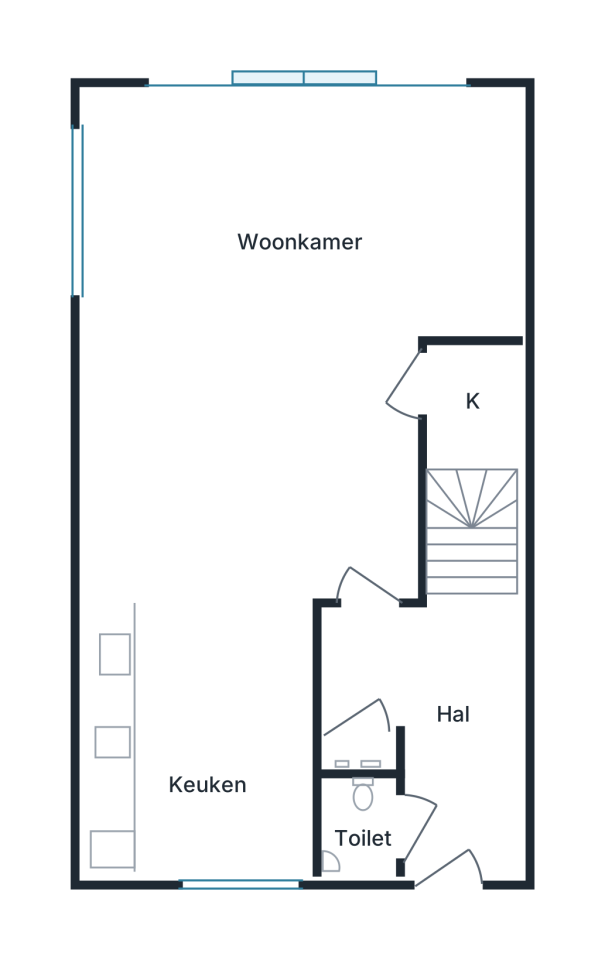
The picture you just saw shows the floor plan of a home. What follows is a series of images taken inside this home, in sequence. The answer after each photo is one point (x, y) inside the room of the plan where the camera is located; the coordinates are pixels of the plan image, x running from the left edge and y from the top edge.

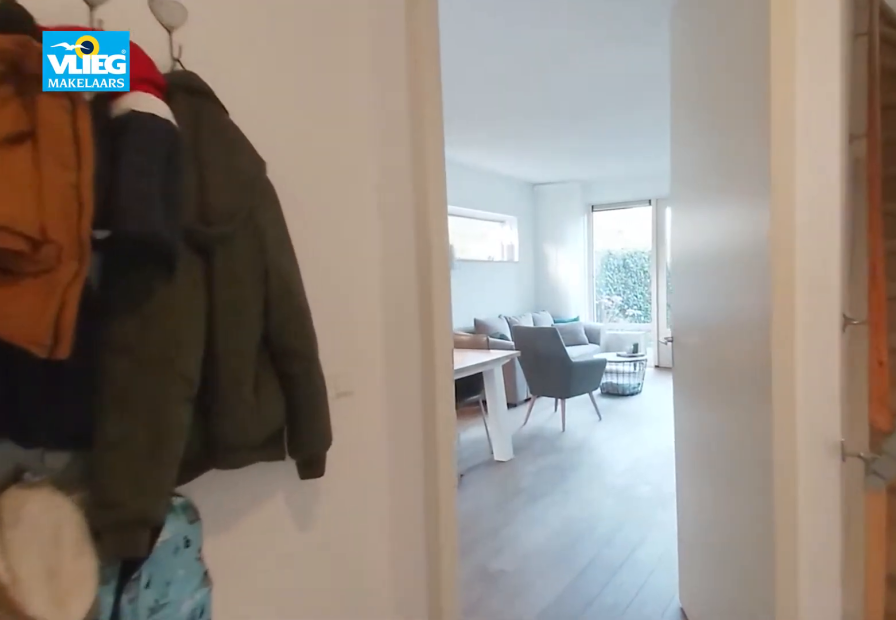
(435, 719)
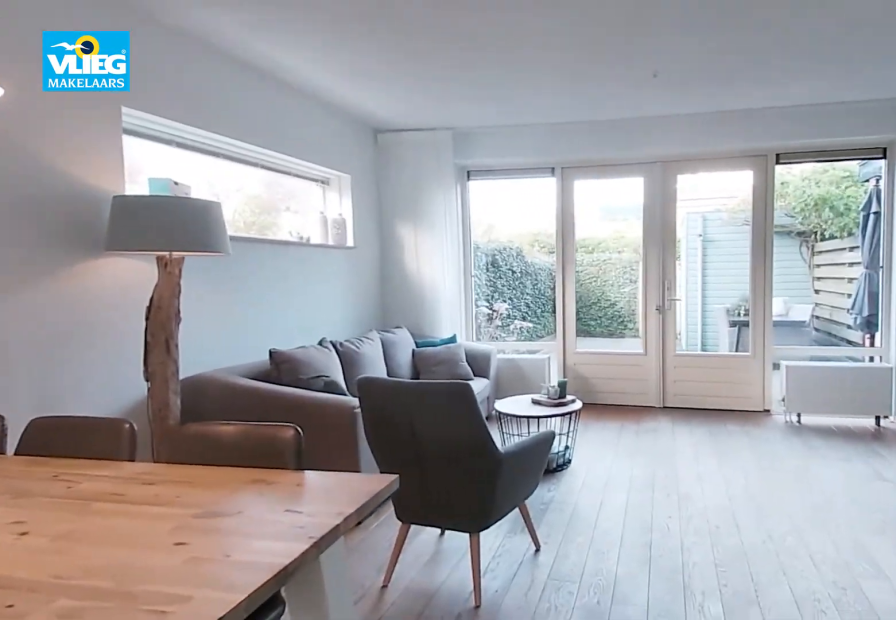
(272, 320)
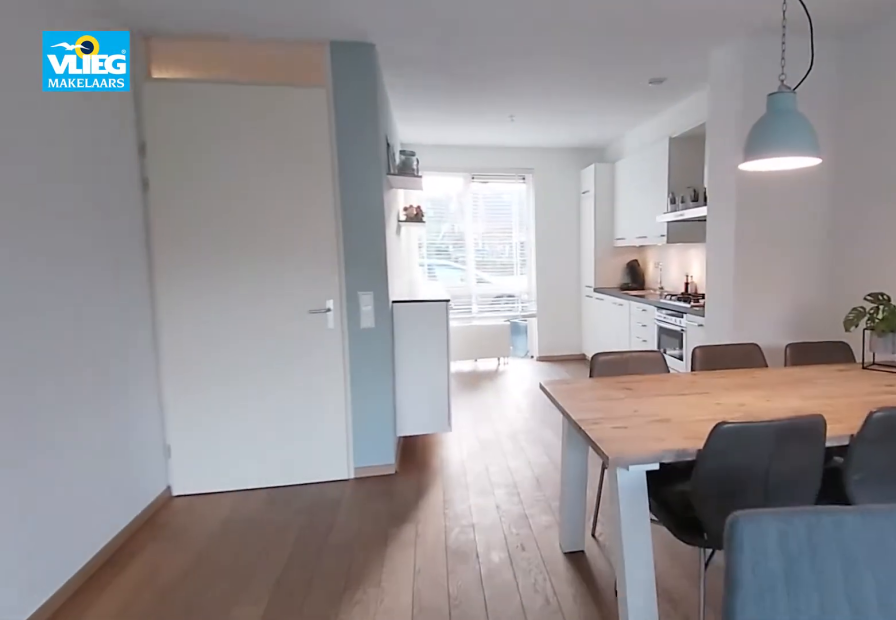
(272, 320)
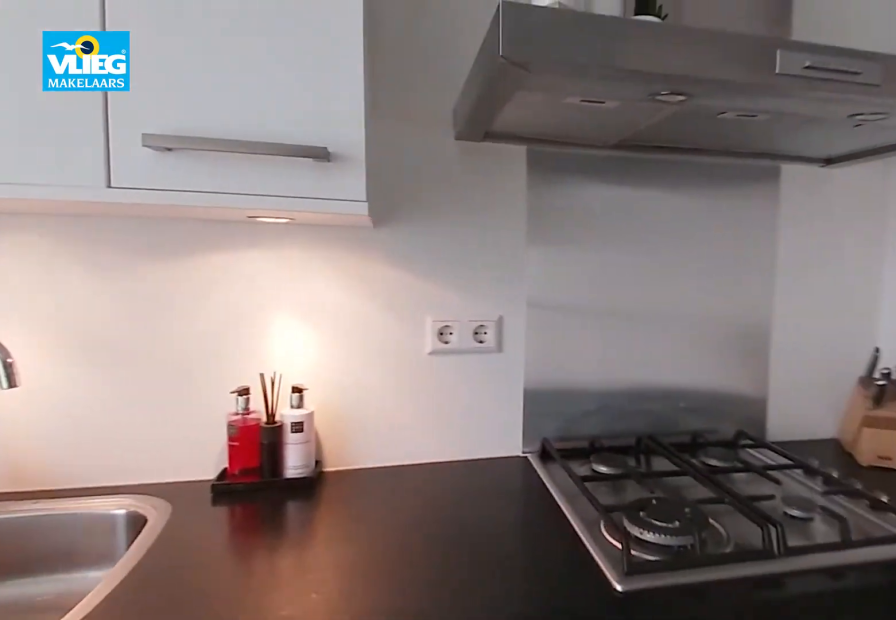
(201, 737)
